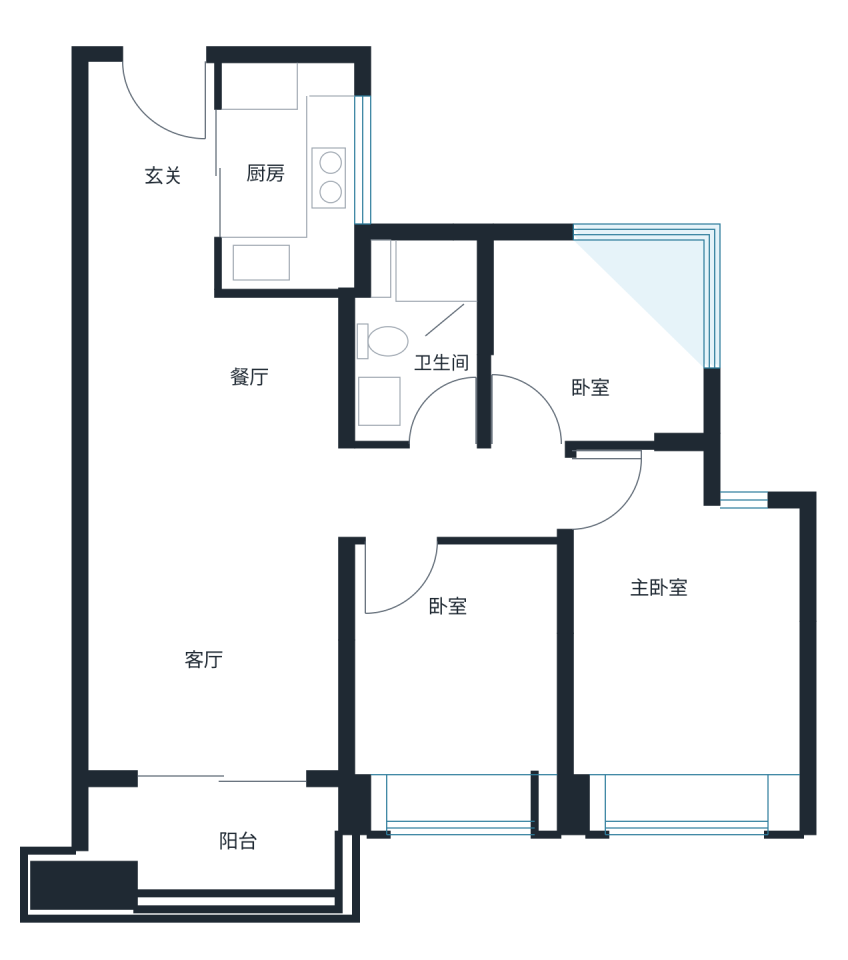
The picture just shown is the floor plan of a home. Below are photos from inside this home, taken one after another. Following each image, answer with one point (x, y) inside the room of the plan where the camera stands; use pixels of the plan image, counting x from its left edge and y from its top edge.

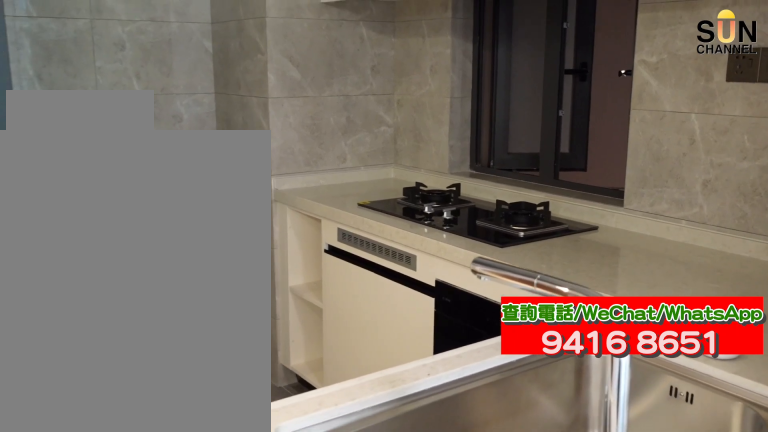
(287, 173)
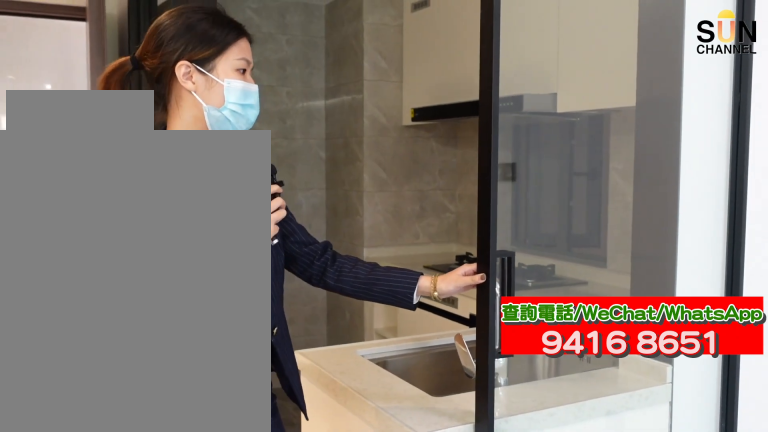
(287, 173)
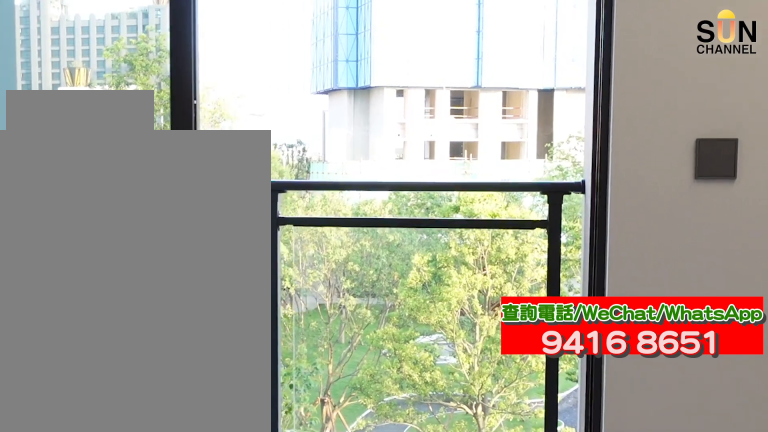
(215, 843)
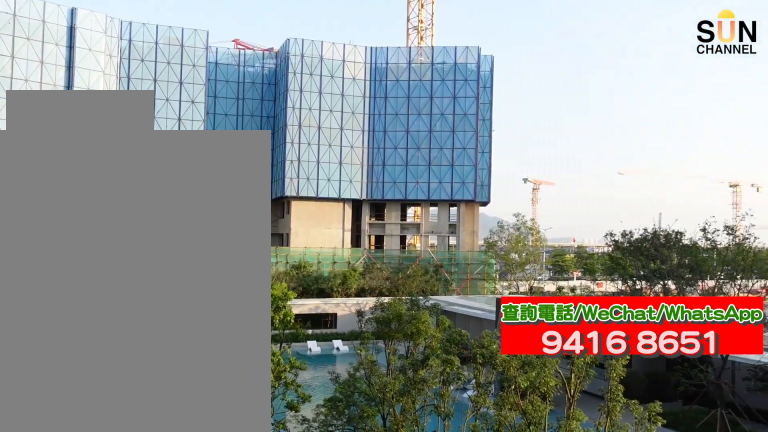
(215, 843)
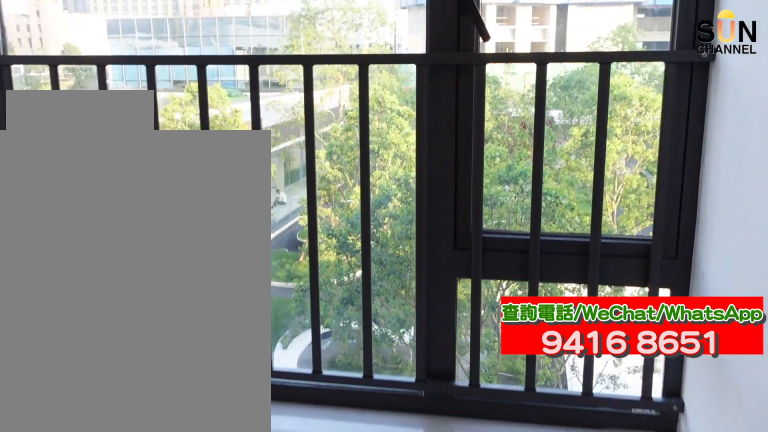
(466, 689)
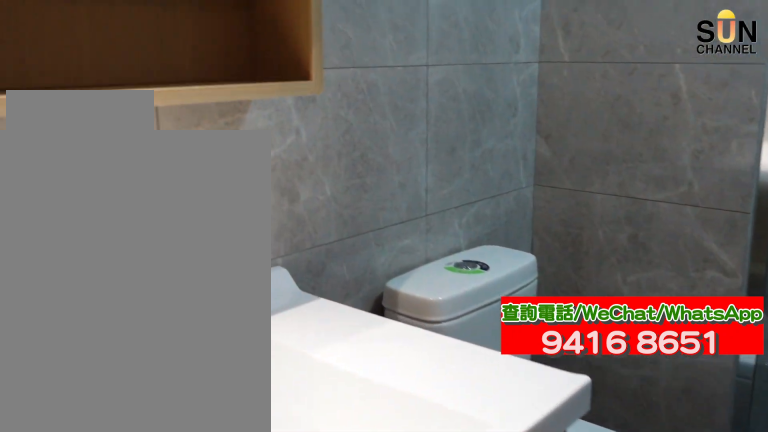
(416, 336)
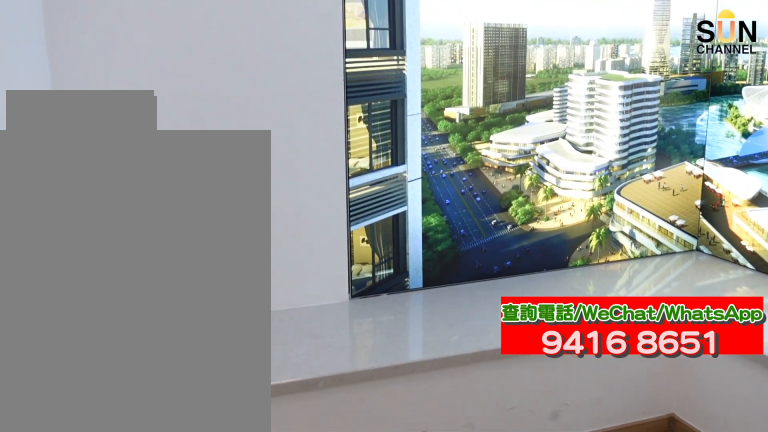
(598, 337)
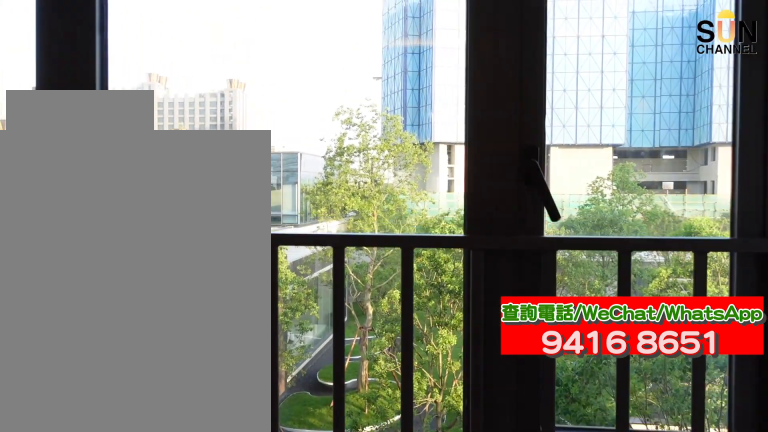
(689, 669)
